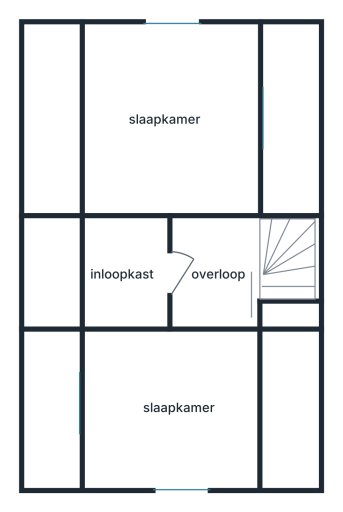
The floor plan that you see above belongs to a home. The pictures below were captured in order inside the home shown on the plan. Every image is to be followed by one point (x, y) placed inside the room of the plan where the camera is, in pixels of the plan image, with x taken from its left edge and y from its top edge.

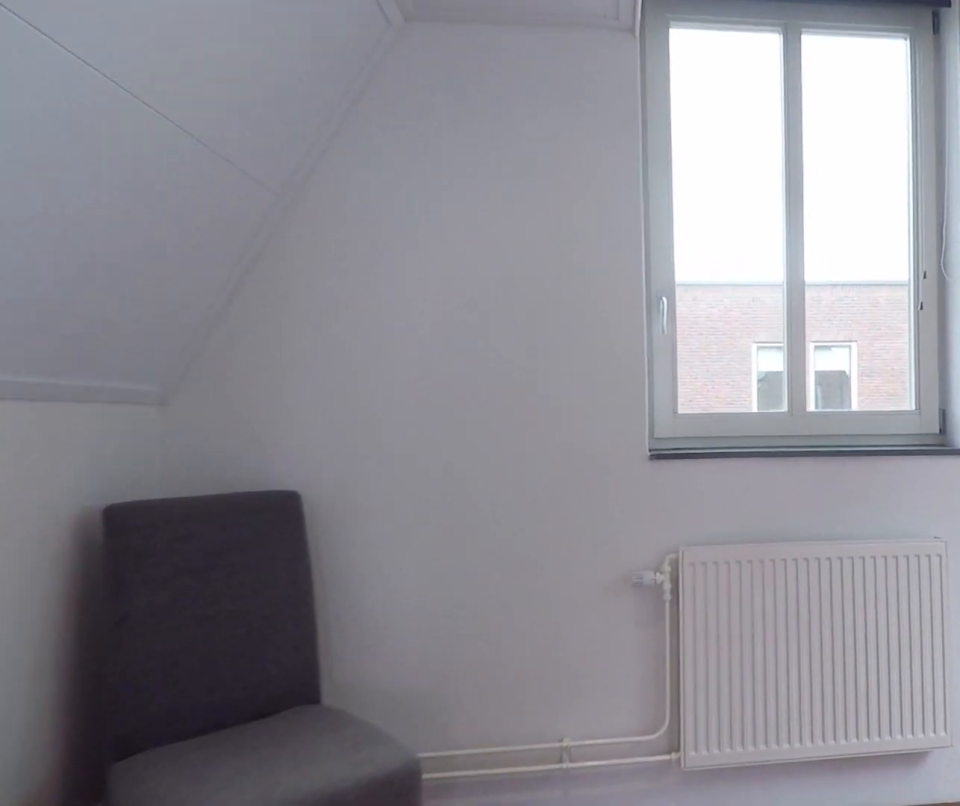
(182, 487)
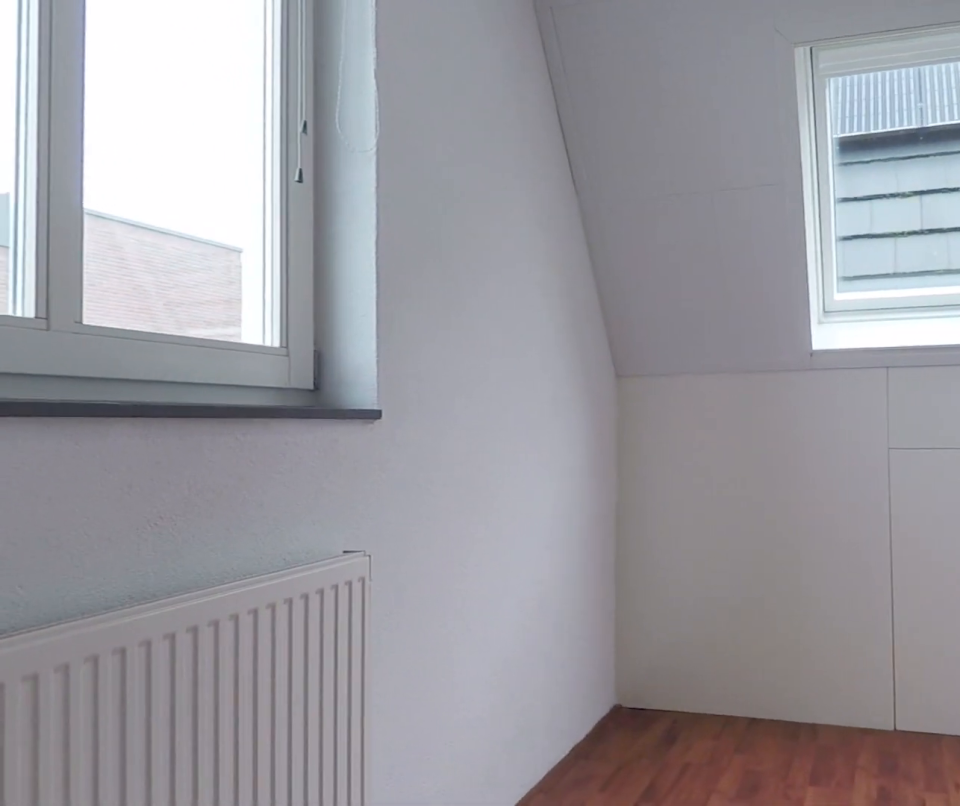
(182, 487)
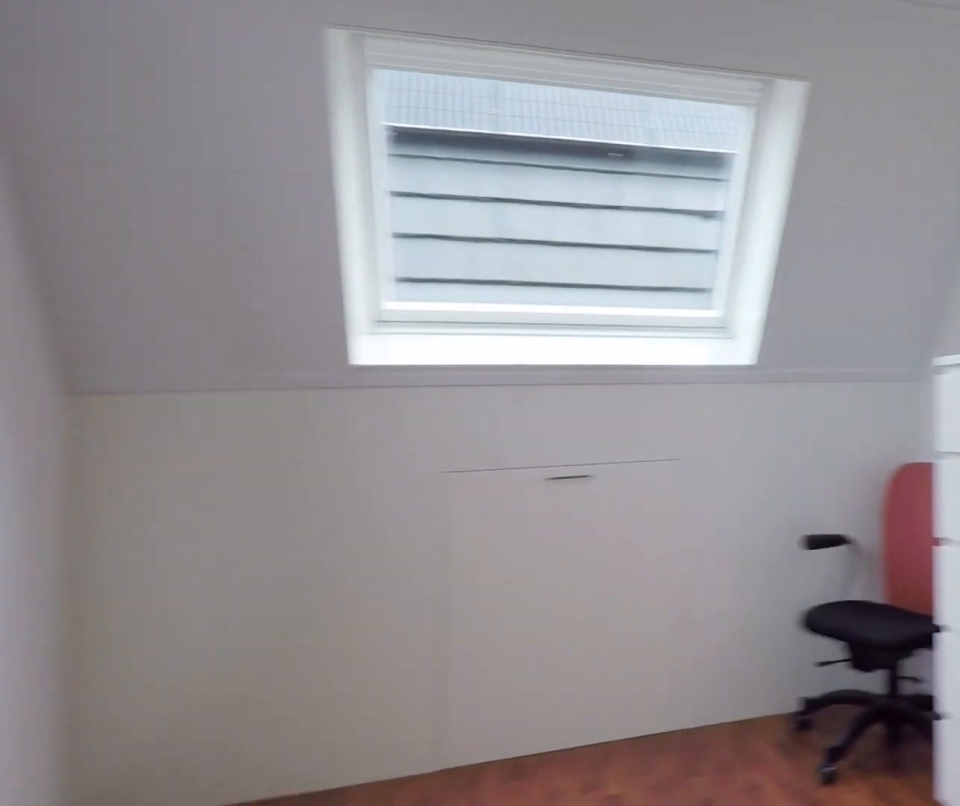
(182, 487)
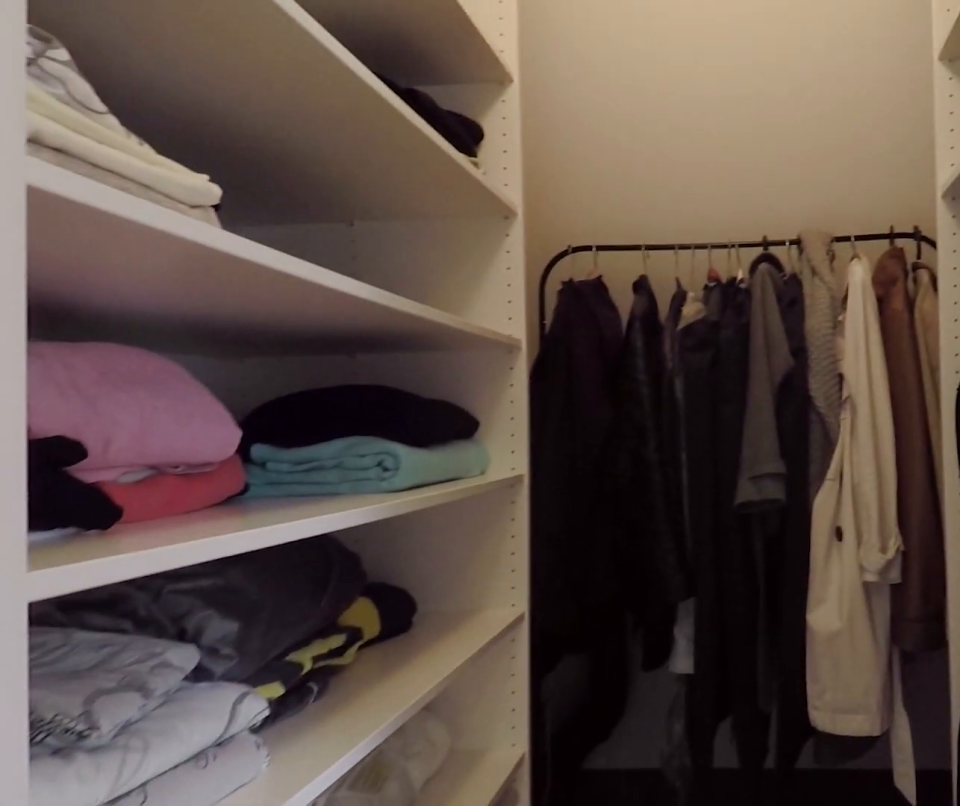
(151, 257)
